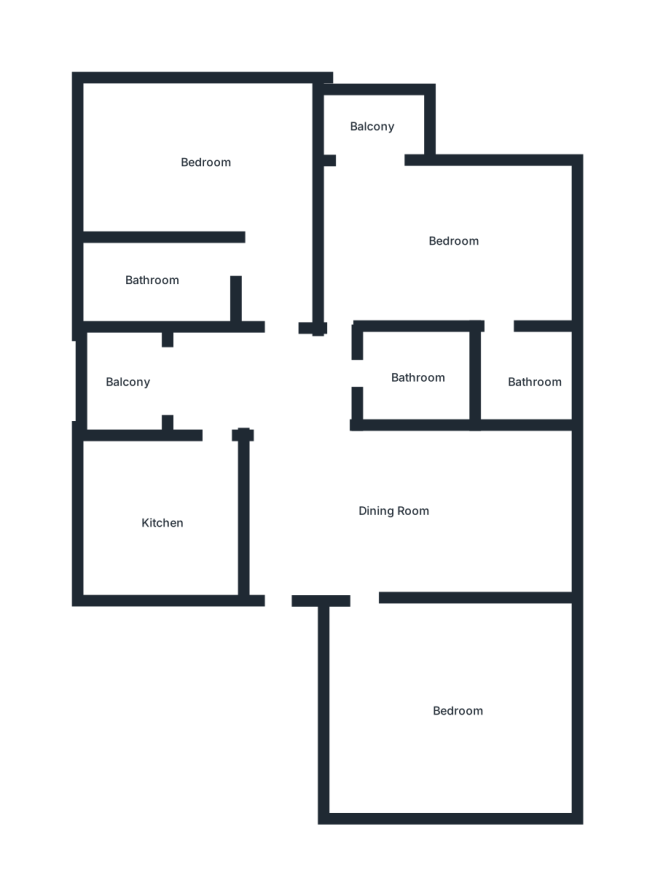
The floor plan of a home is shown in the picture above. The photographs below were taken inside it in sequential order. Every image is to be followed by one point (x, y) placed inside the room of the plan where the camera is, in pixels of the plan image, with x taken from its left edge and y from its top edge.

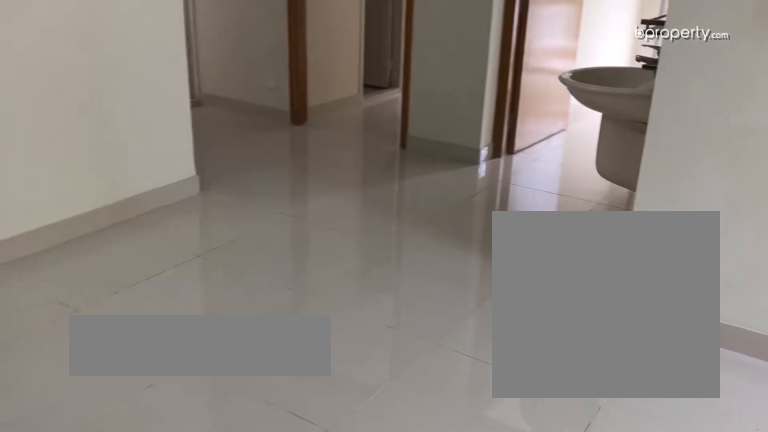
(396, 507)
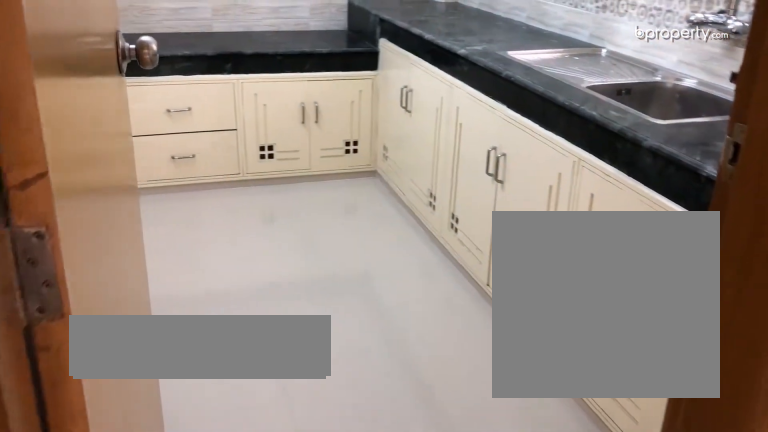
(162, 524)
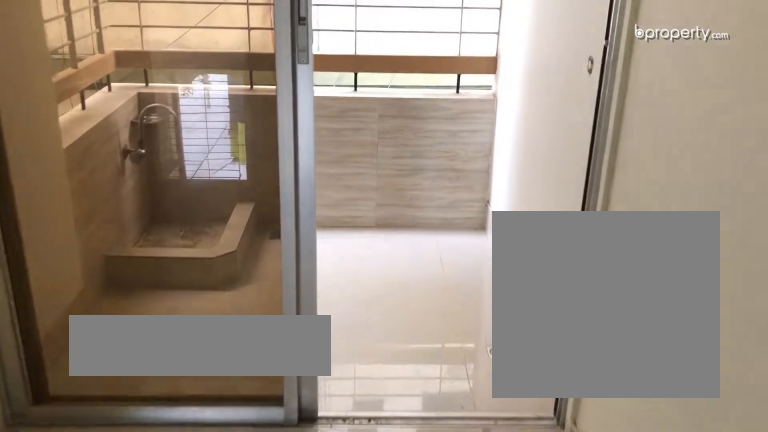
(130, 384)
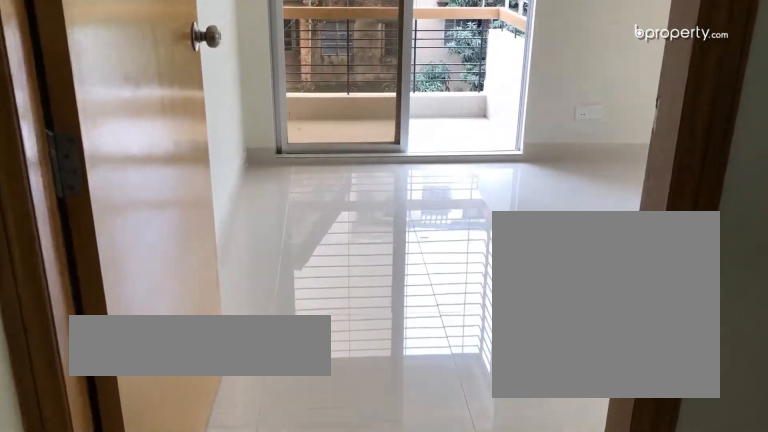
(453, 243)
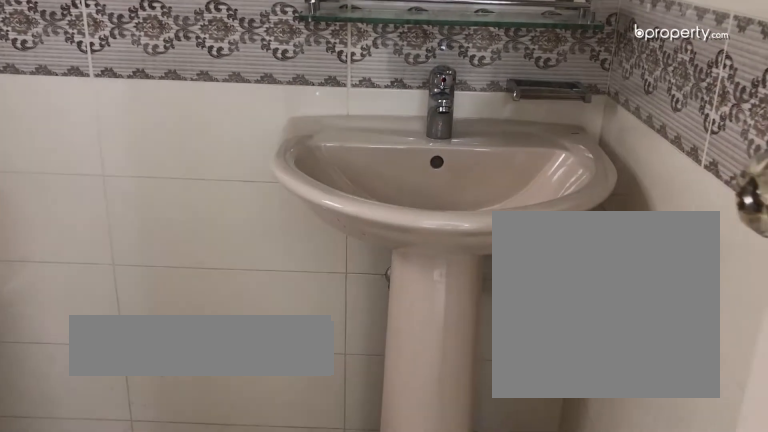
(531, 378)
